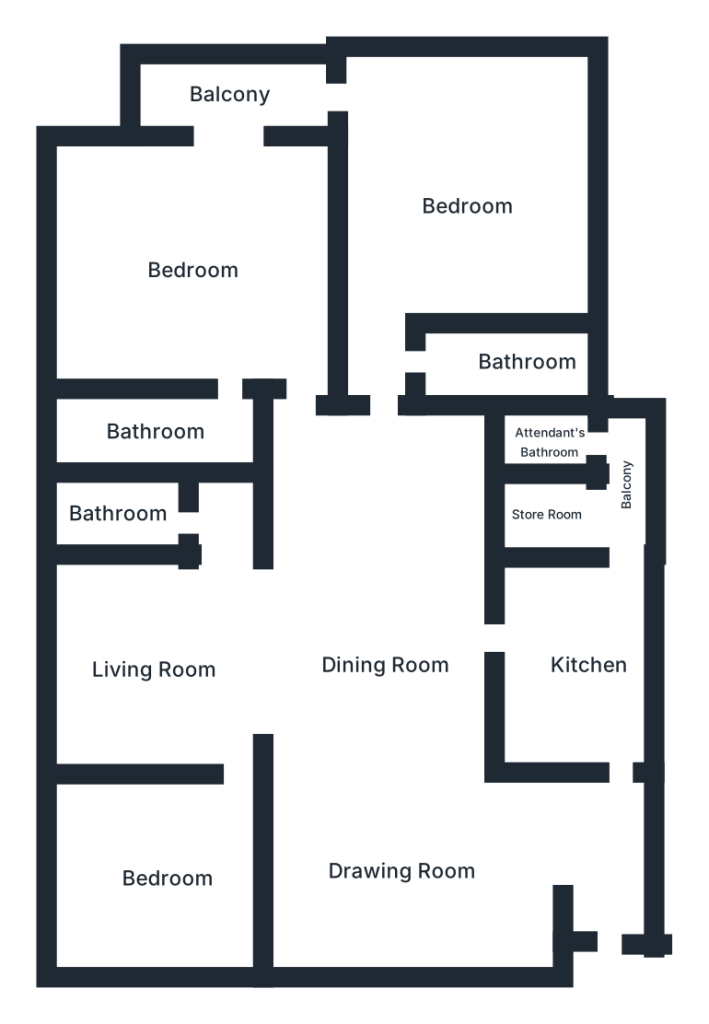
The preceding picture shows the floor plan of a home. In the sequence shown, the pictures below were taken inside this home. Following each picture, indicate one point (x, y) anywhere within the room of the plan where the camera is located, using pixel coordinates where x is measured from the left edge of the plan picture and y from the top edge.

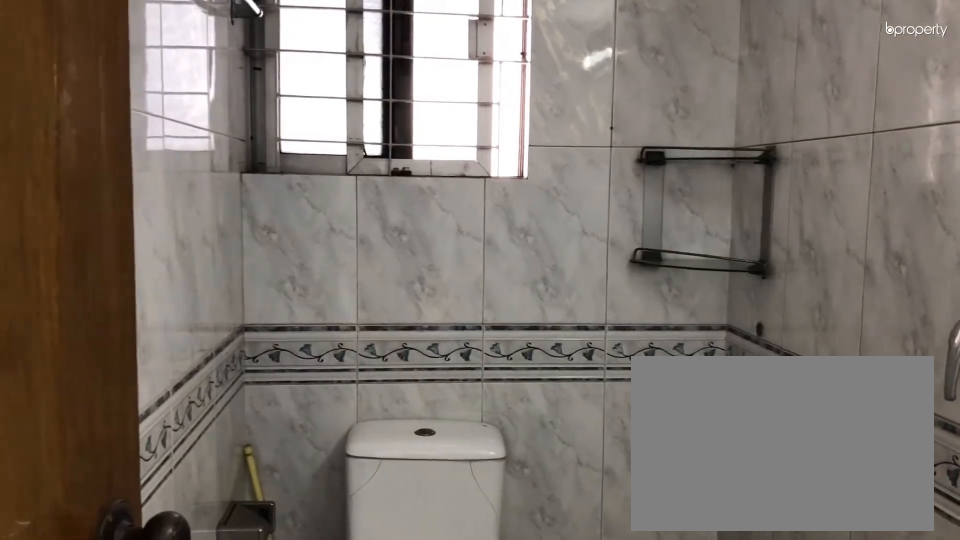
(133, 513)
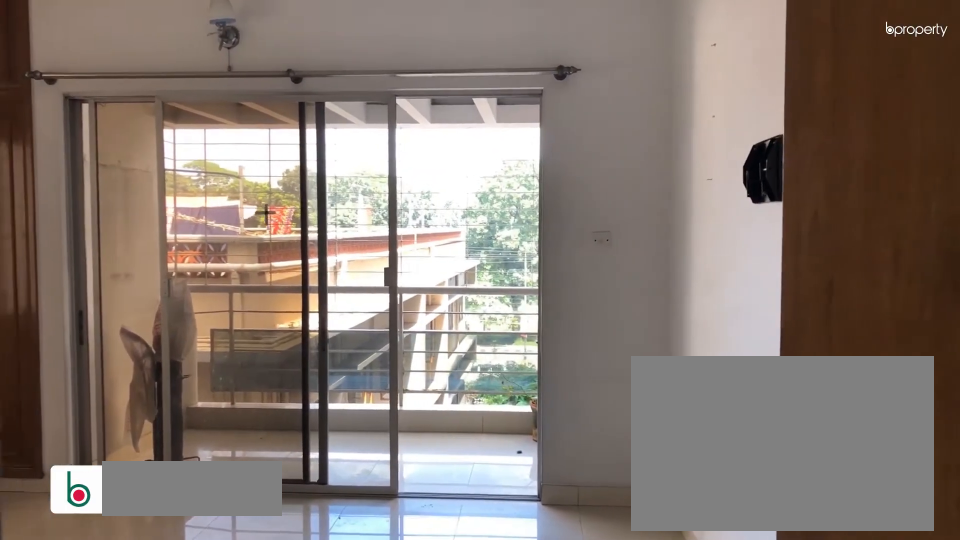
(198, 266)
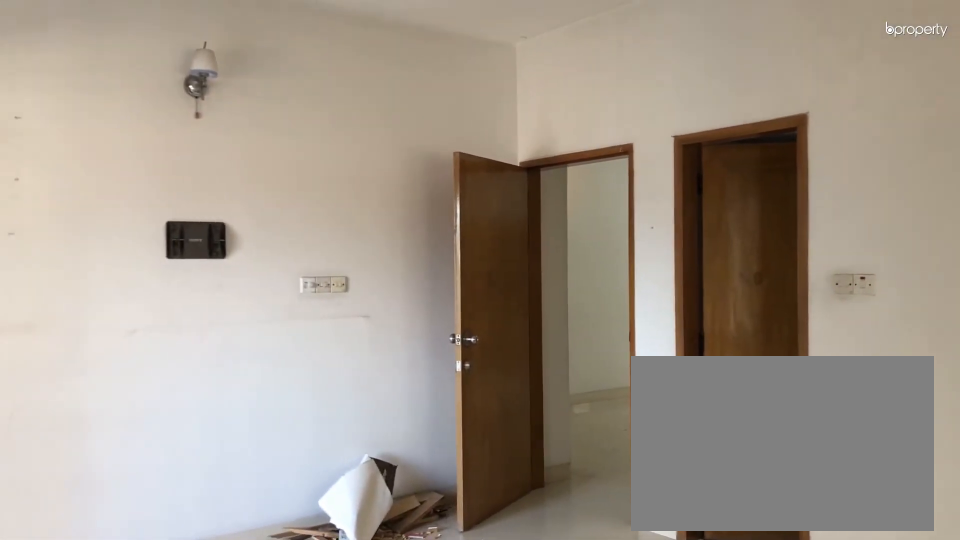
(198, 266)
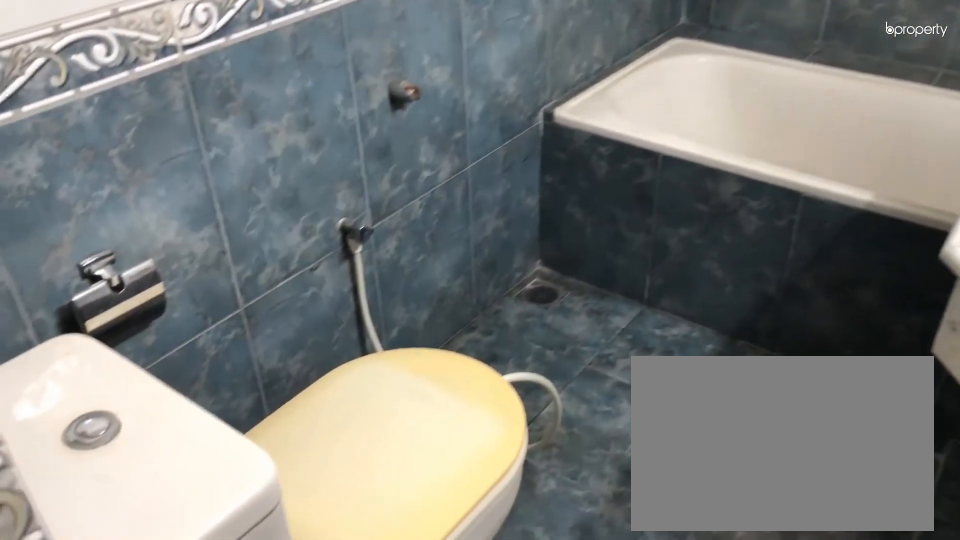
(154, 427)
